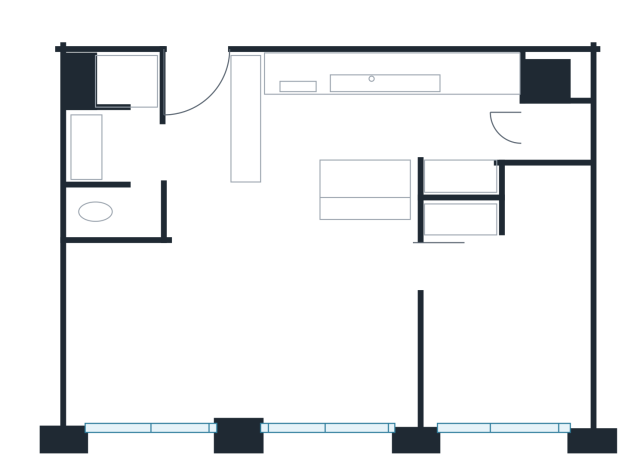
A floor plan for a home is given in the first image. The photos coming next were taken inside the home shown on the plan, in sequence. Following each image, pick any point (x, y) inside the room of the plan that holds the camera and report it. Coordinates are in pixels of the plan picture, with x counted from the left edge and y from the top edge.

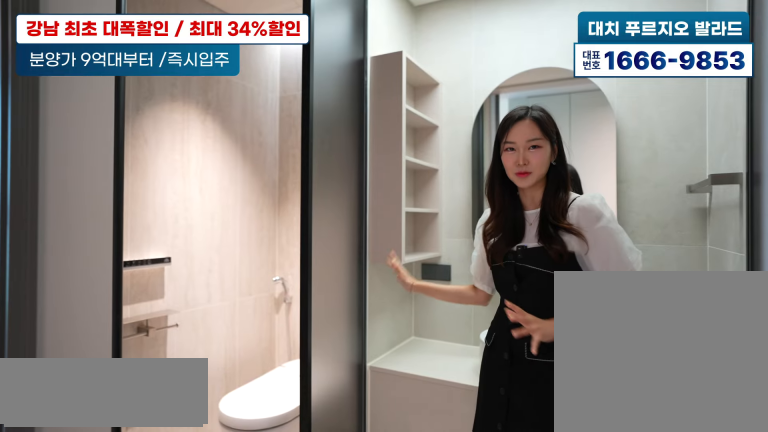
(127, 134)
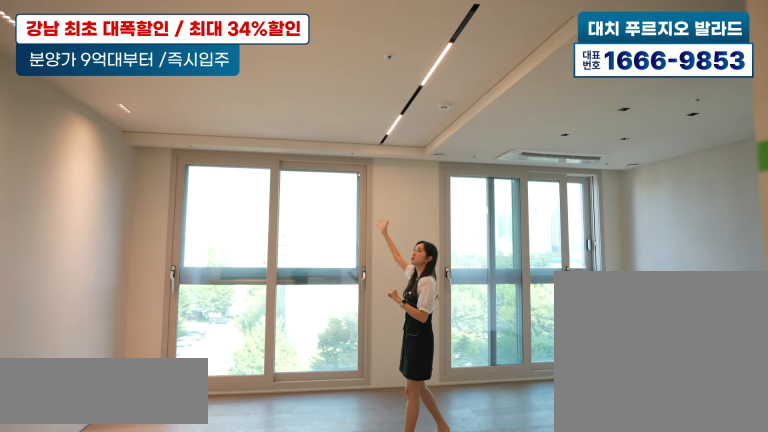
(216, 308)
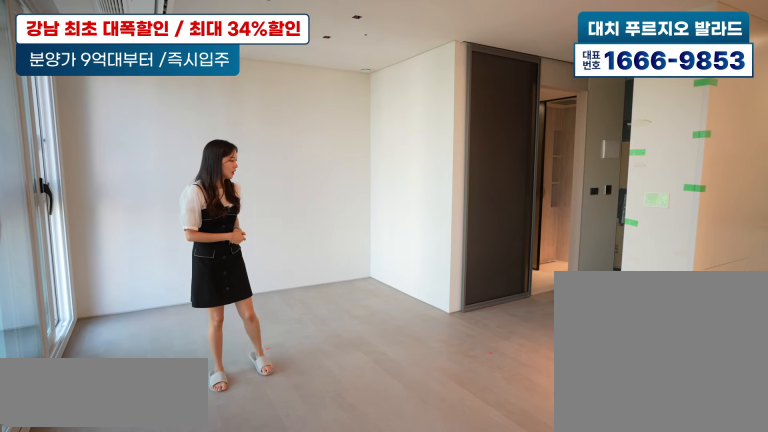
(217, 308)
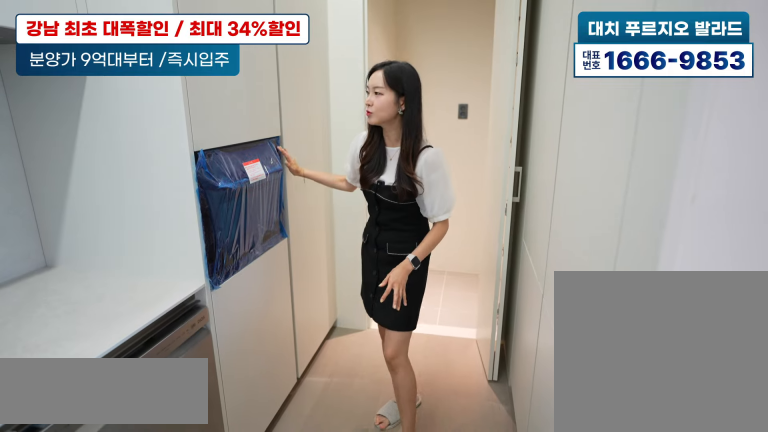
(406, 117)
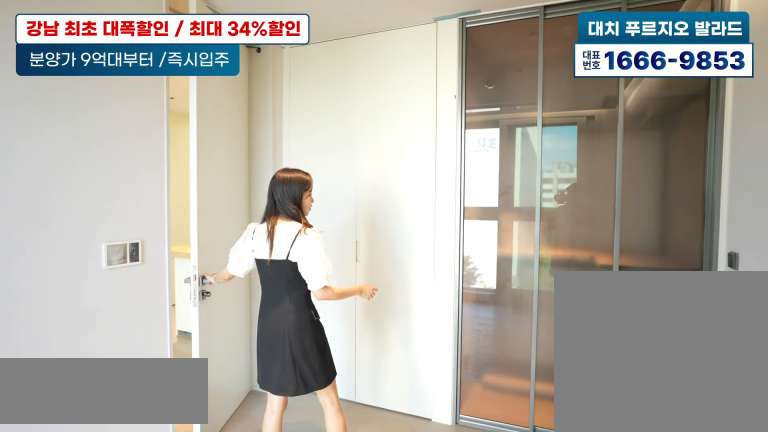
(499, 322)
